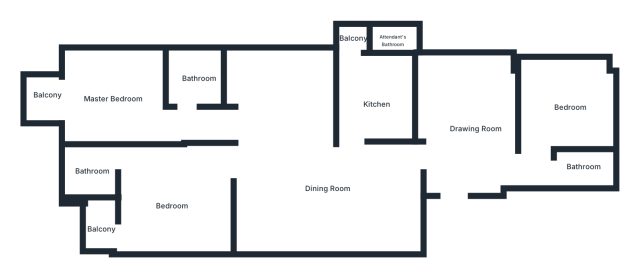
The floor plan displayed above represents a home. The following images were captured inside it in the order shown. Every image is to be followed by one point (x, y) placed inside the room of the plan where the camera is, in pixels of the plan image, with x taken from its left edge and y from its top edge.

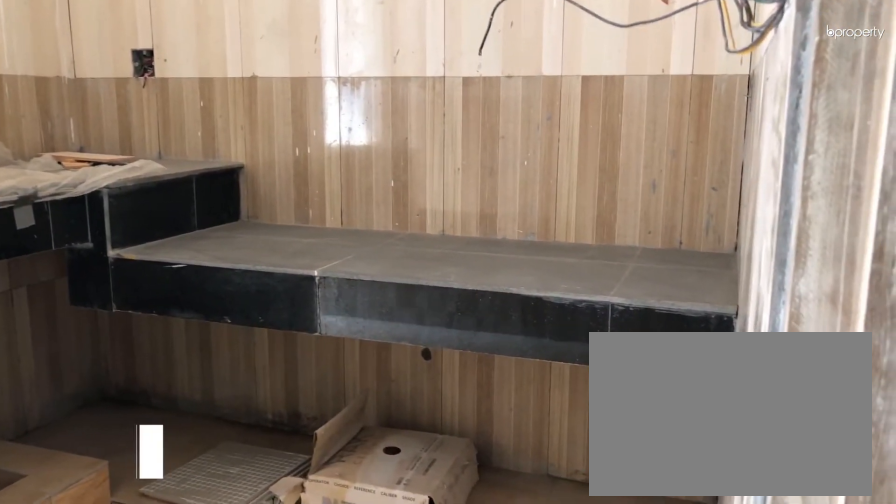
(378, 105)
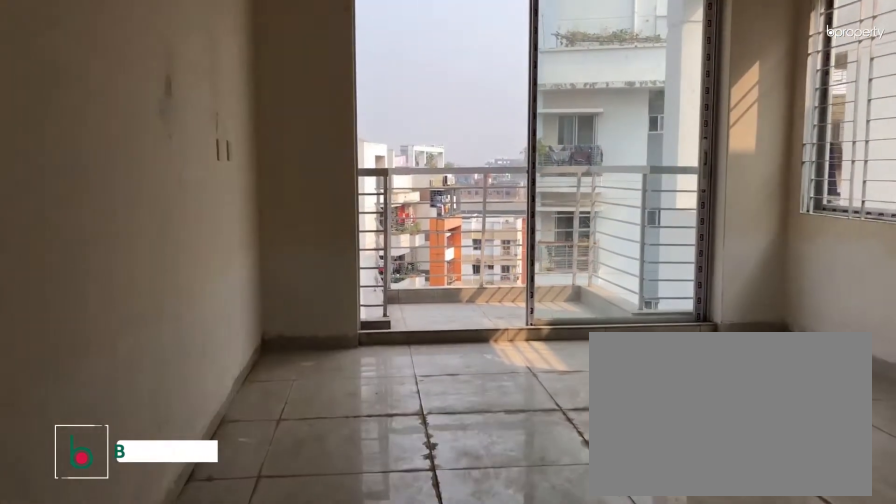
(110, 100)
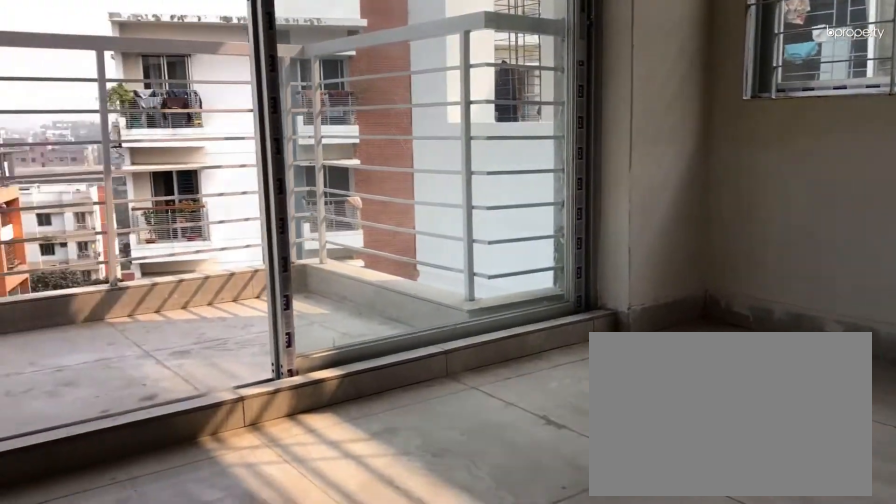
(110, 100)
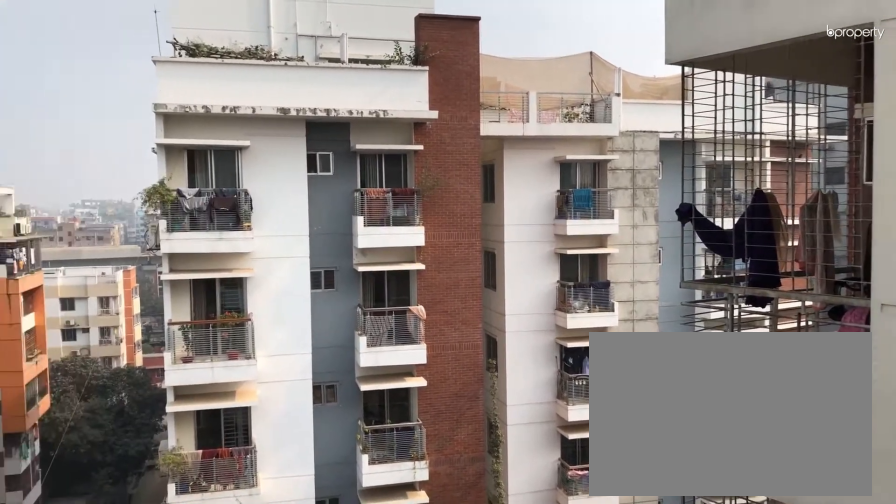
(48, 97)
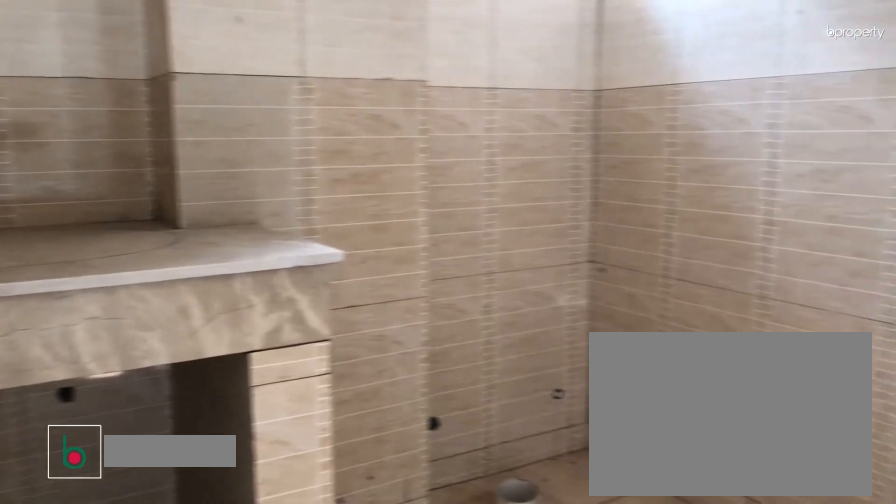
(198, 77)
